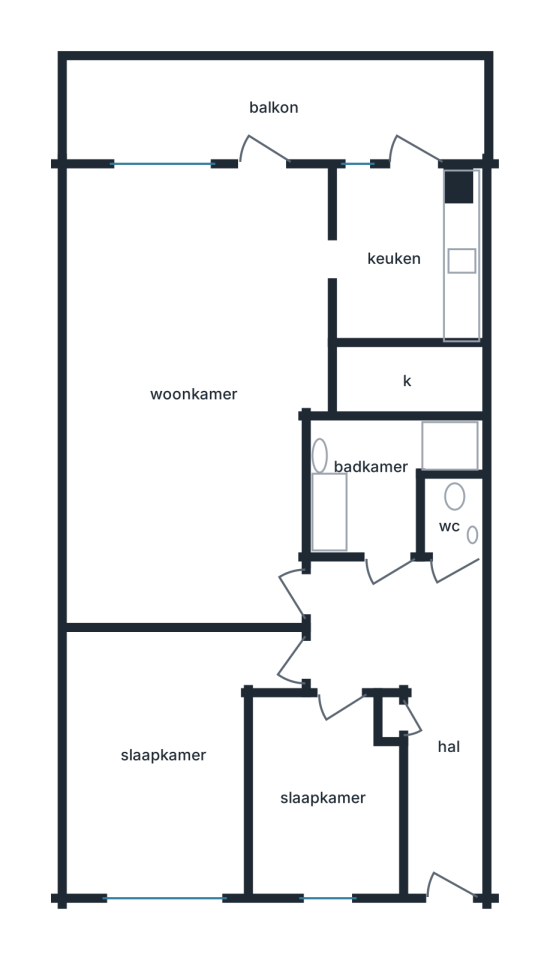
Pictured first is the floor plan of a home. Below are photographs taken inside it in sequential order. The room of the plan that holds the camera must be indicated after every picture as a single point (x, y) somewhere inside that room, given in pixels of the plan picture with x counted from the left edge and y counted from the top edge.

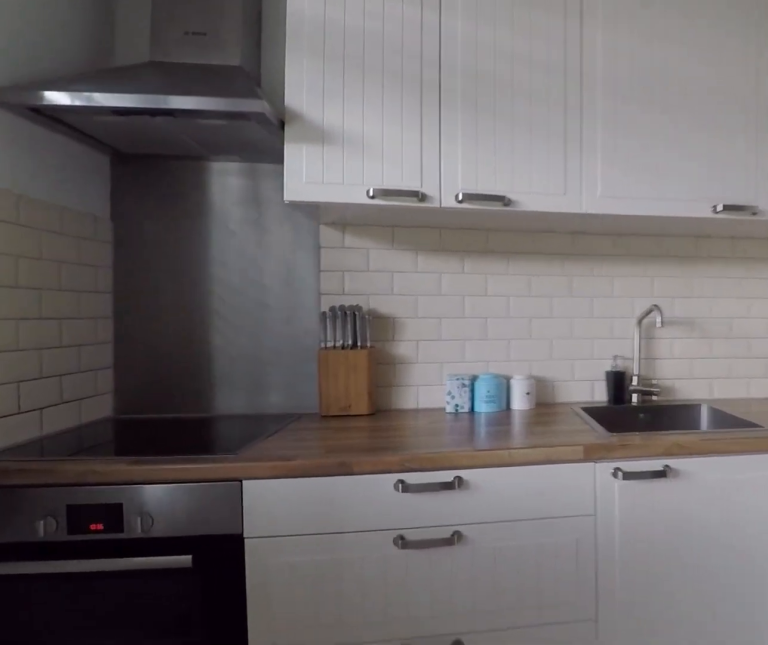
(404, 256)
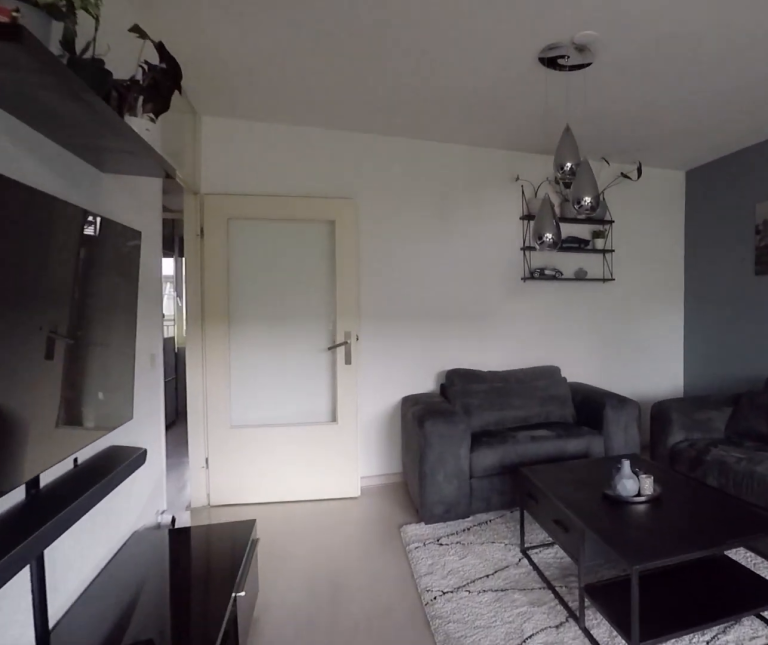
(194, 389)
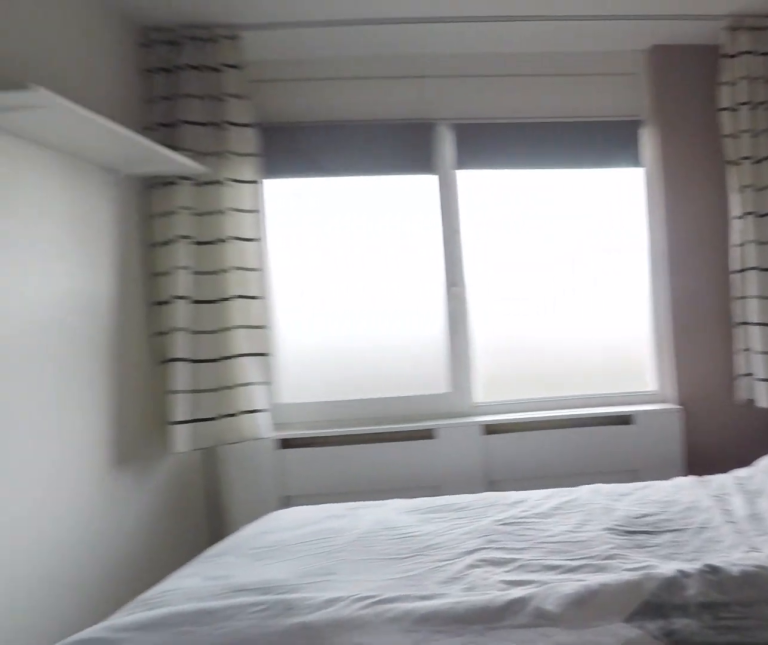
(166, 757)
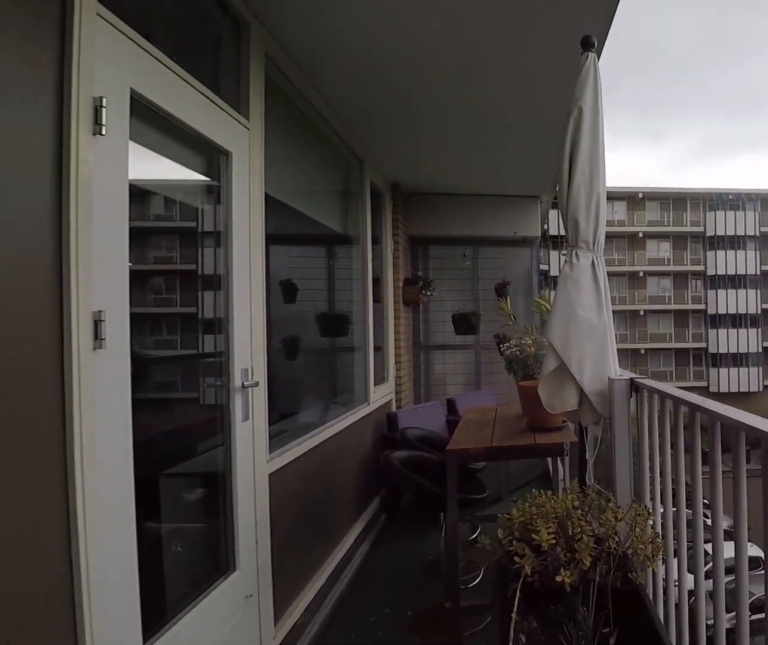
(275, 107)
